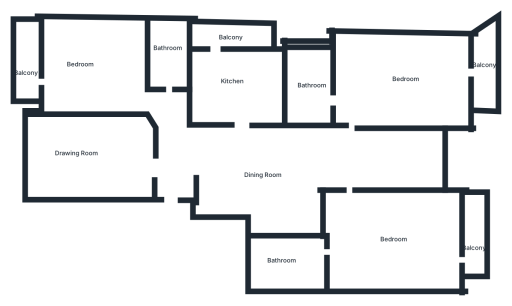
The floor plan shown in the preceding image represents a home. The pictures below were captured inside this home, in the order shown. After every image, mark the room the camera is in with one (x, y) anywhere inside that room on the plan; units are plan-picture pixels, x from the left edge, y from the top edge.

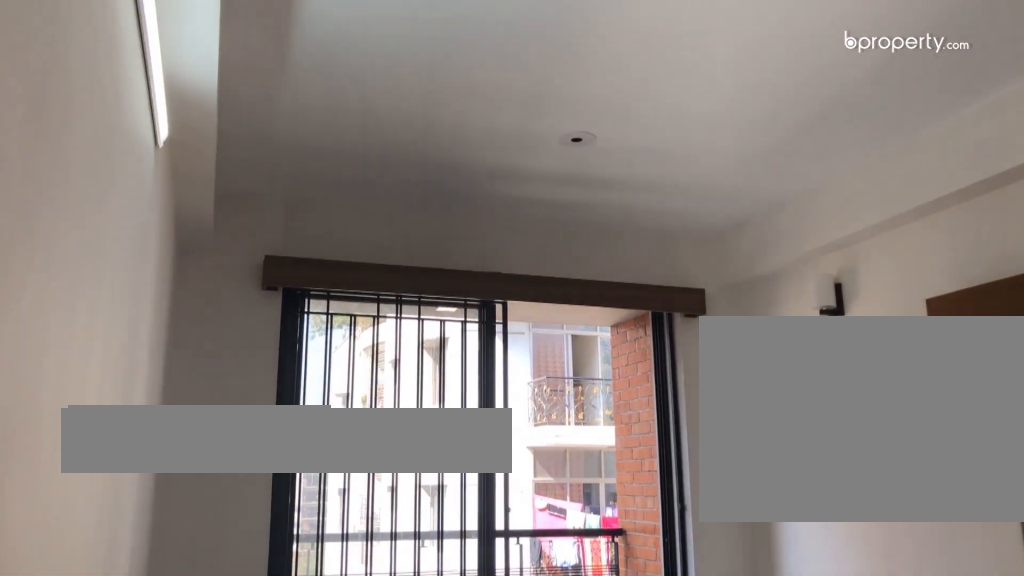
(391, 237)
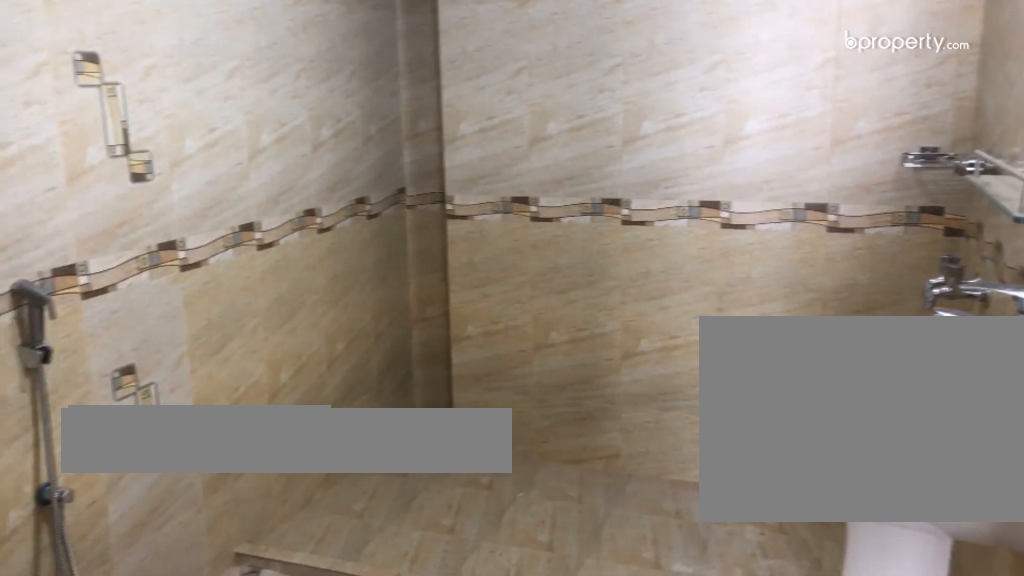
(286, 264)
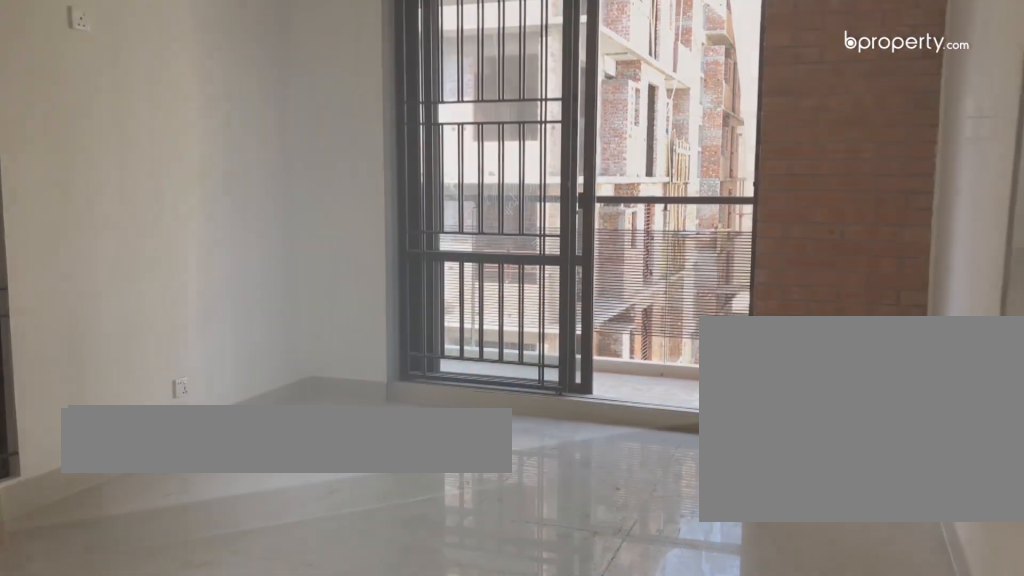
(397, 79)
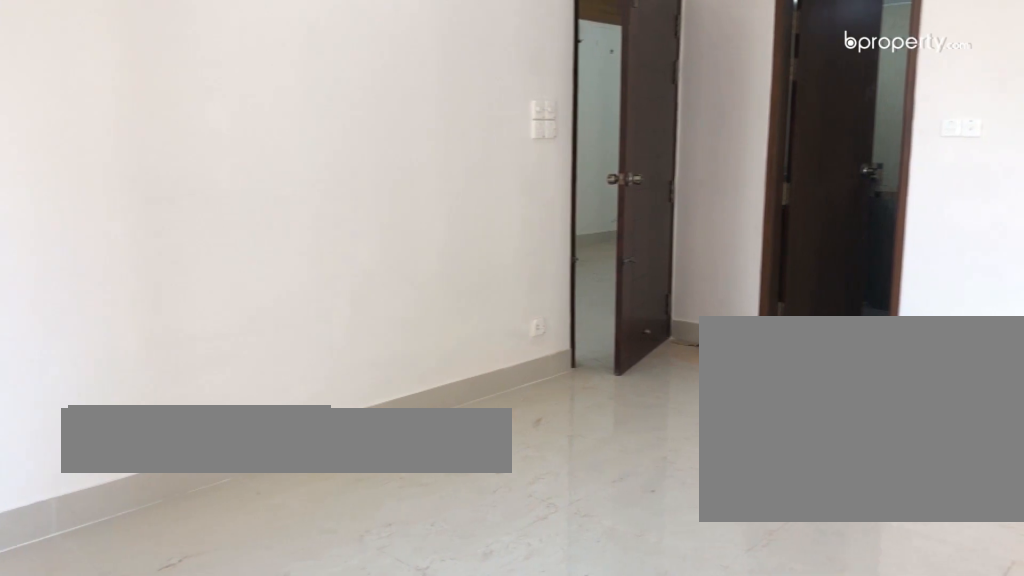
(397, 79)
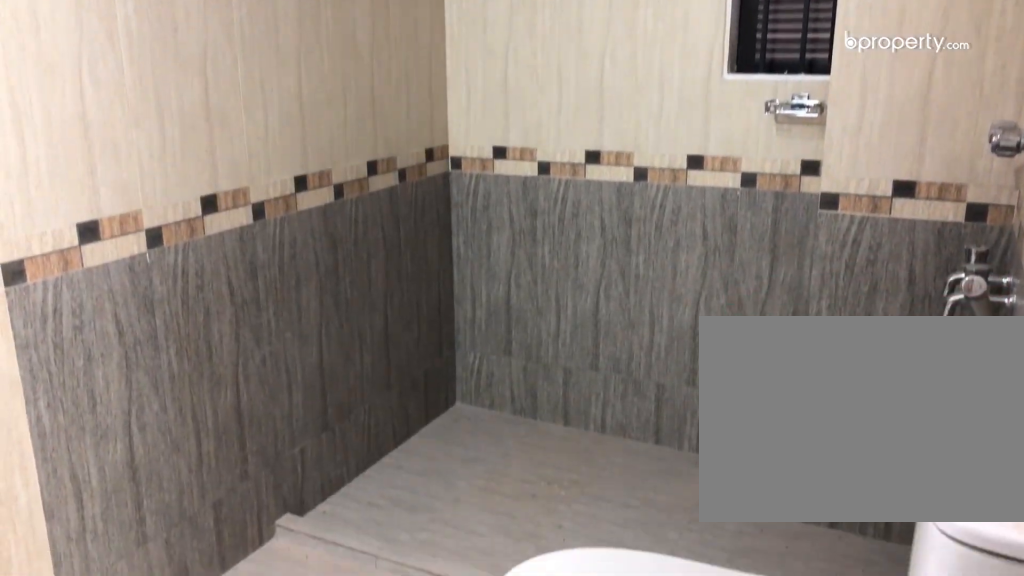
(317, 99)
